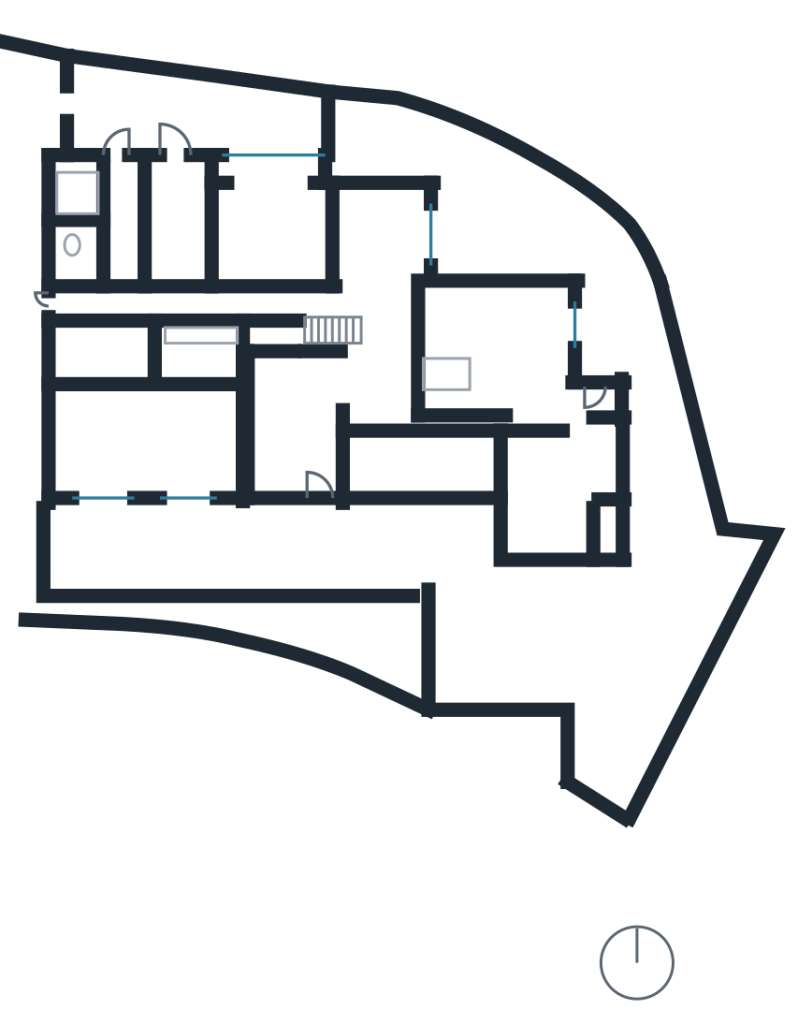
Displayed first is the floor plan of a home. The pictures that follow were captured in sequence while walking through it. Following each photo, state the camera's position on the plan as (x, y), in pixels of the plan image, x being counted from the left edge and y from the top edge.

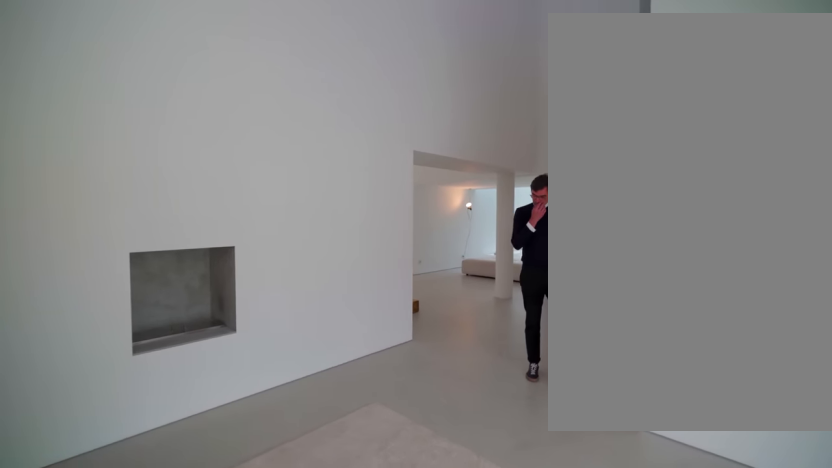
(267, 414)
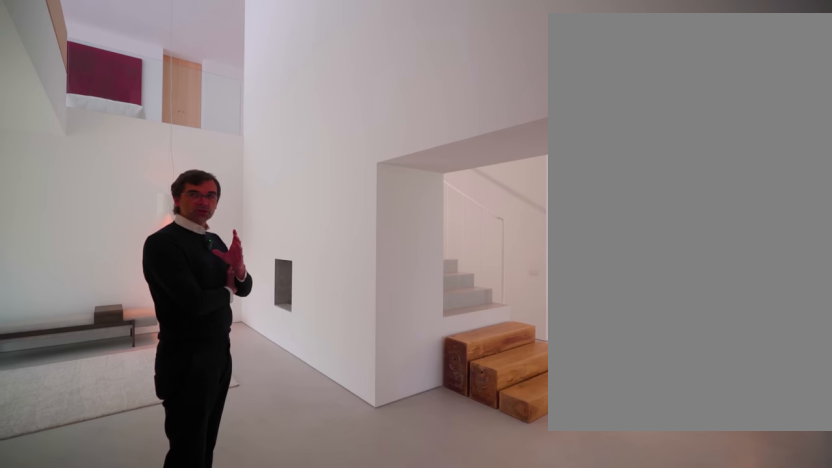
(398, 378)
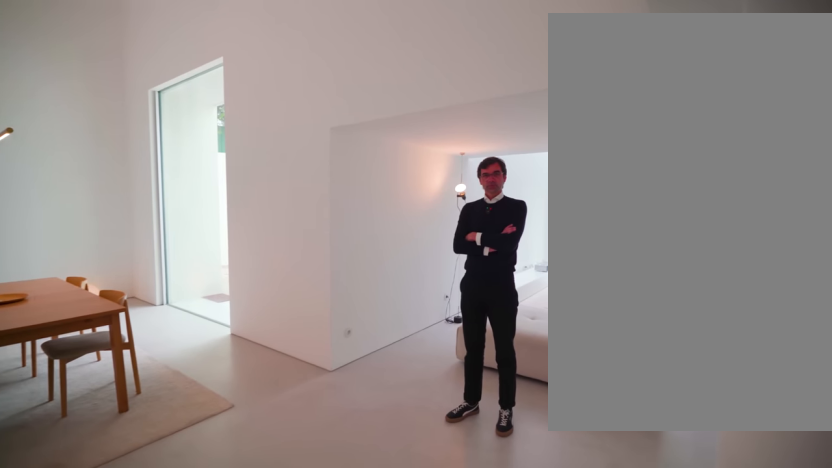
(374, 343)
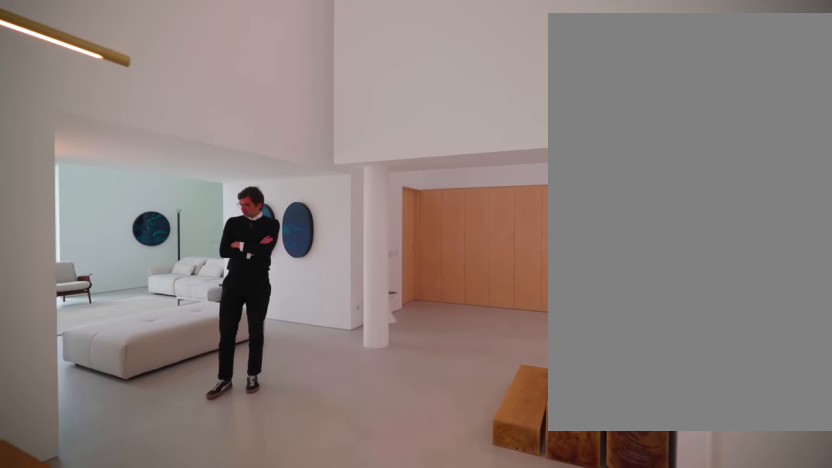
(359, 281)
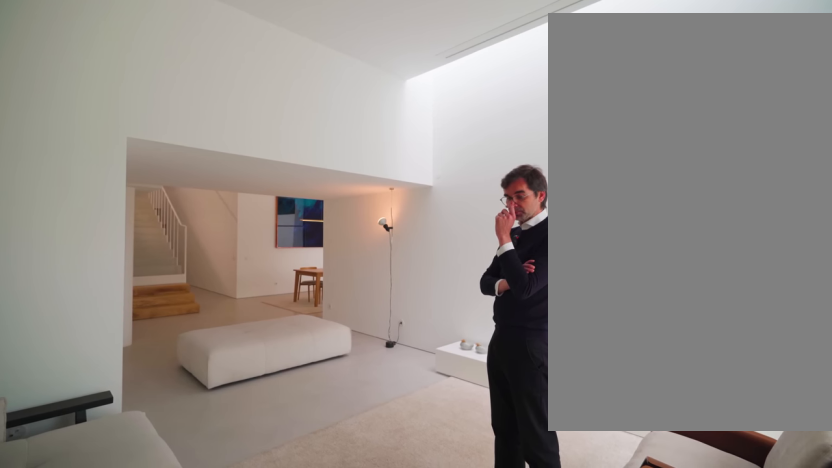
(511, 412)
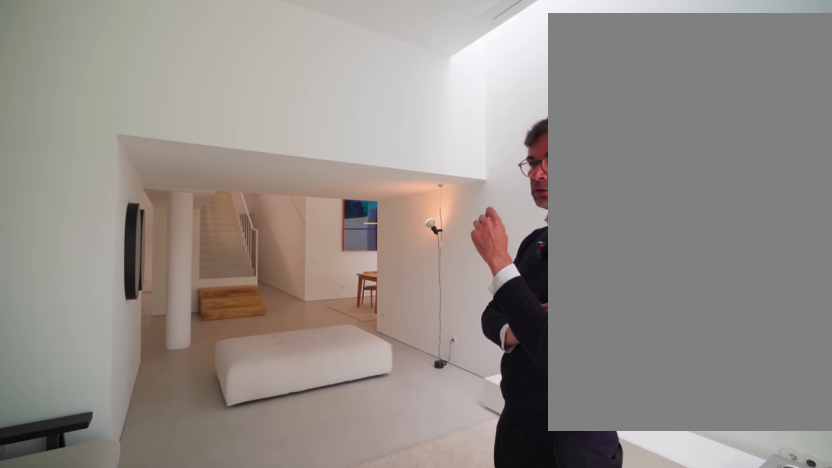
(552, 399)
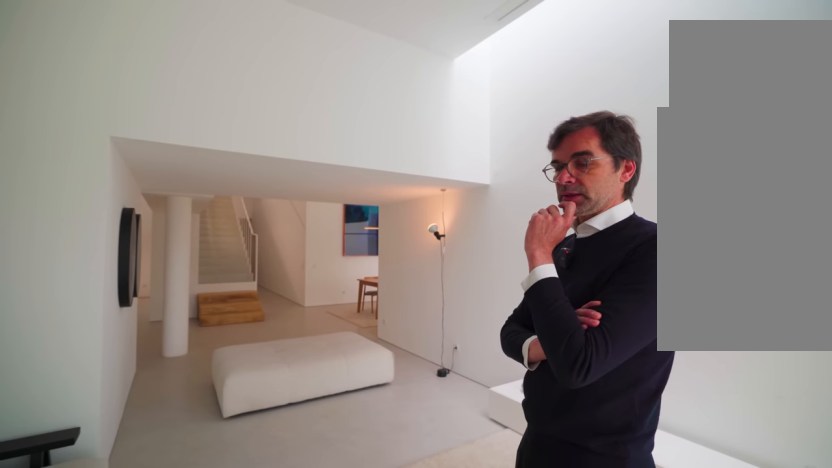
(548, 370)
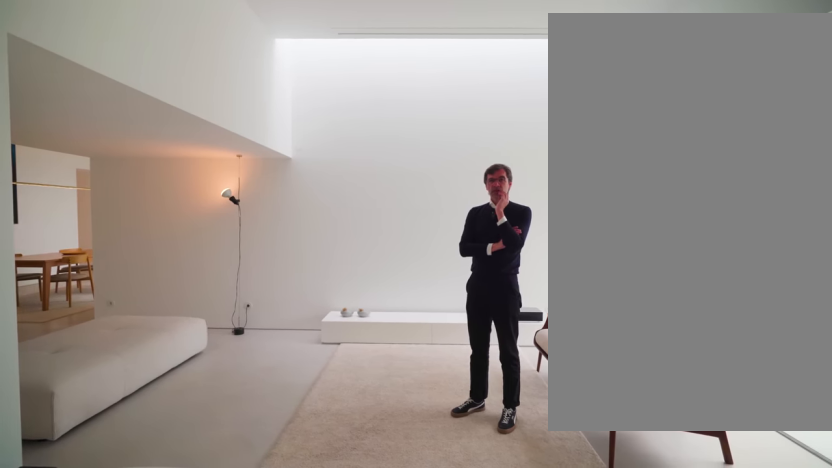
(528, 361)
